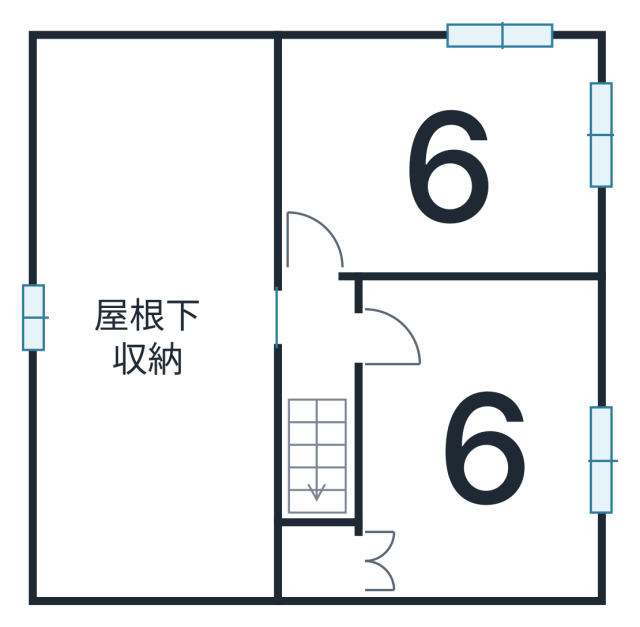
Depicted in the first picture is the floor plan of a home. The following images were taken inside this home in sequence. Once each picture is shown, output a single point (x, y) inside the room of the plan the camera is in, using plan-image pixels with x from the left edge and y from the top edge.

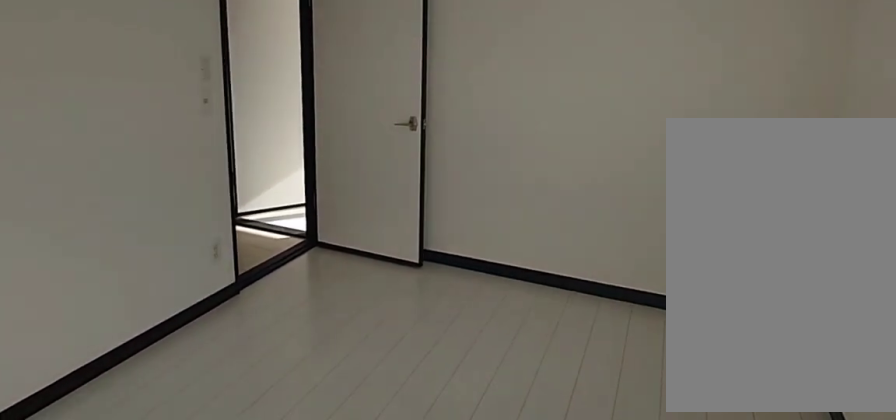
(487, 453)
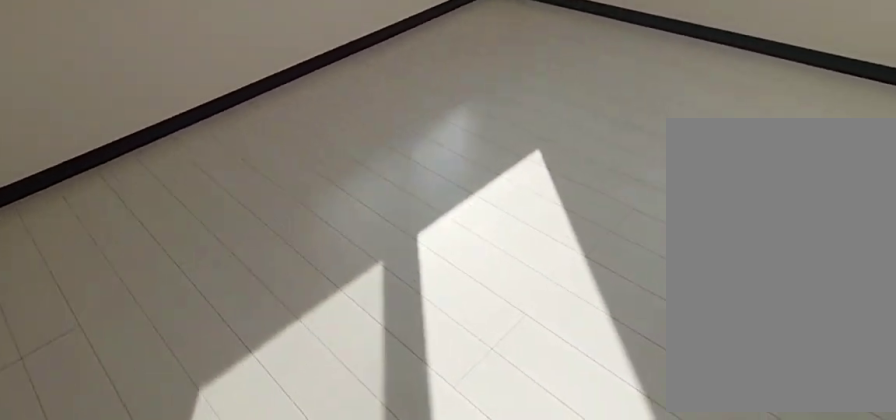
(448, 161)
